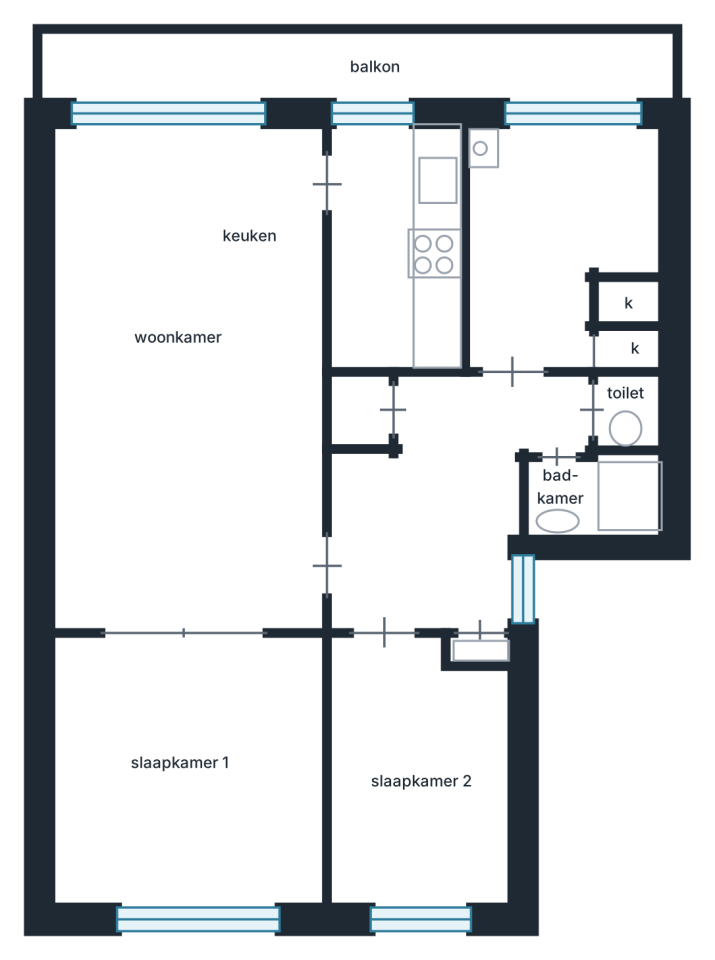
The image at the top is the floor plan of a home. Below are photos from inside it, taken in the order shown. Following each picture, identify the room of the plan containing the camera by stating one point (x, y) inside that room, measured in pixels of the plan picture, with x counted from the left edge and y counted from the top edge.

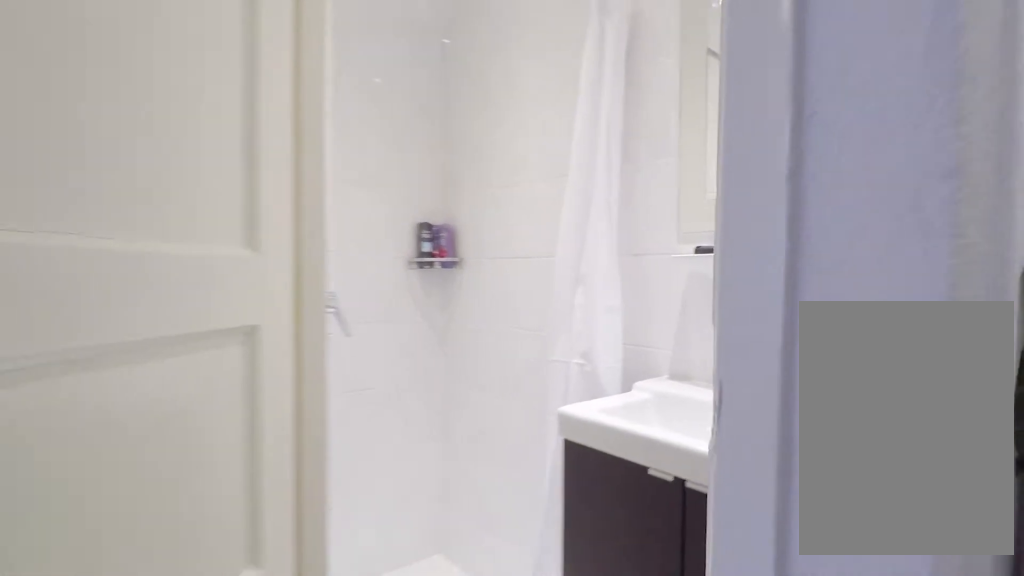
(445, 503)
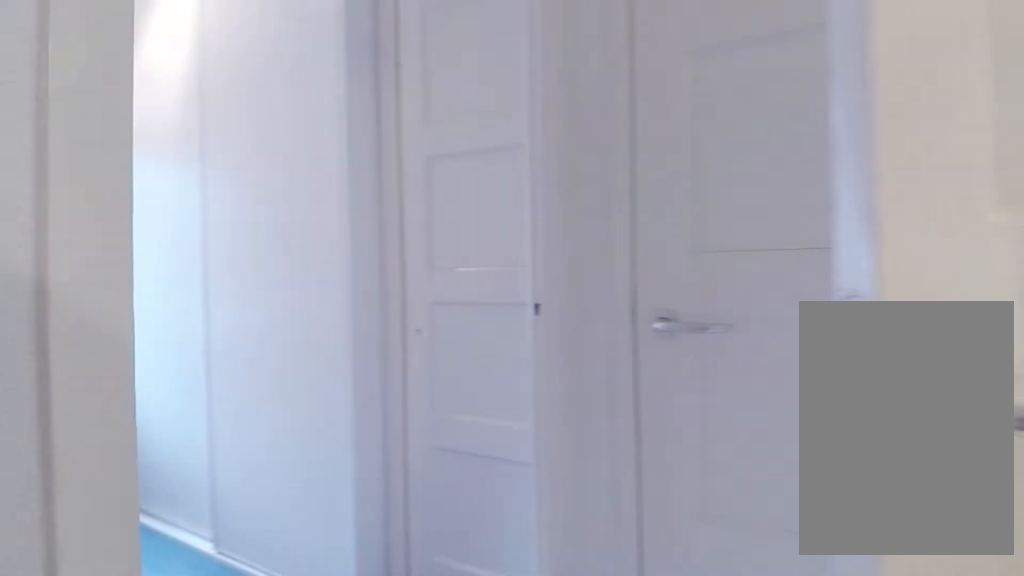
(445, 503)
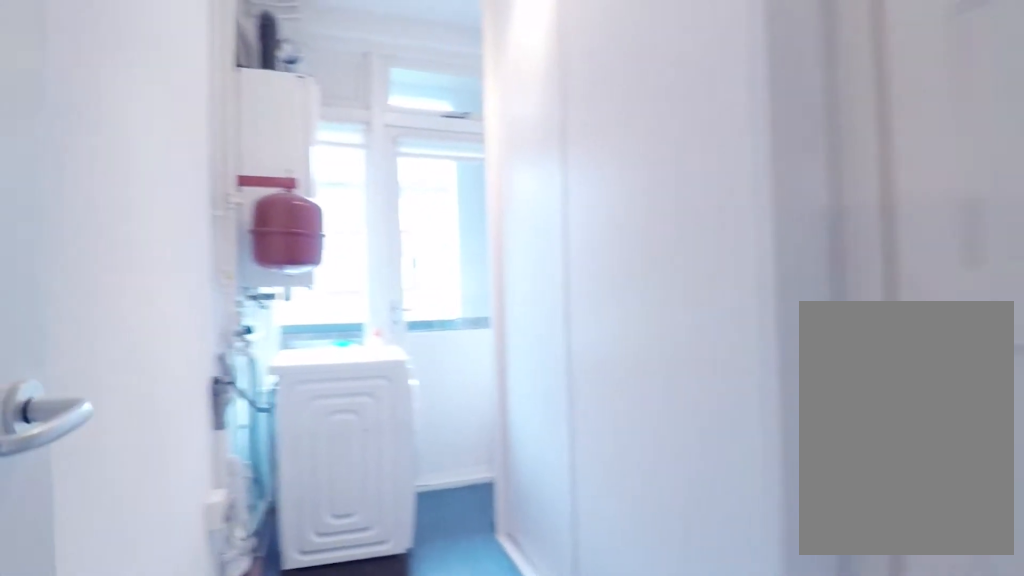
(554, 235)
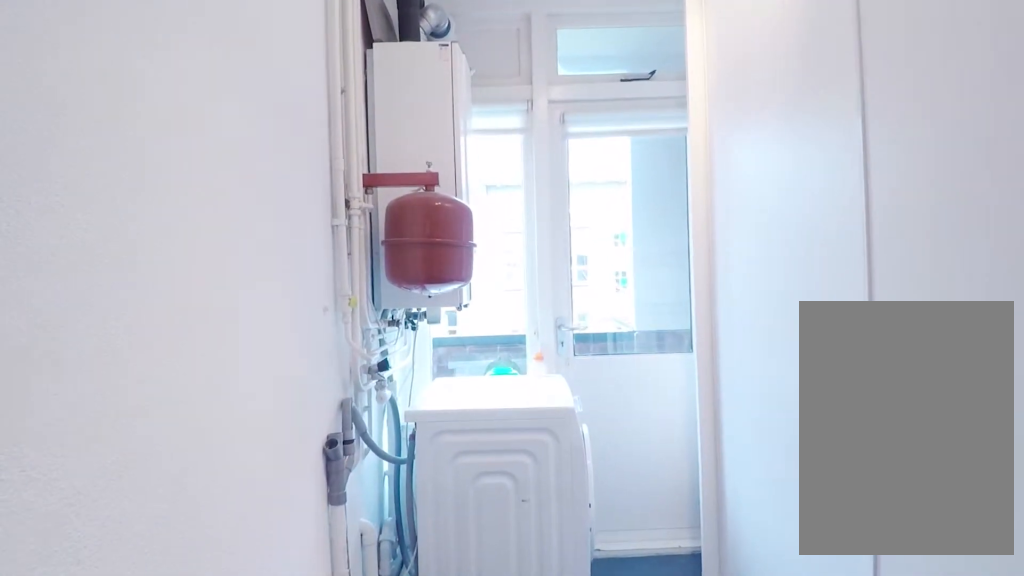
(554, 235)
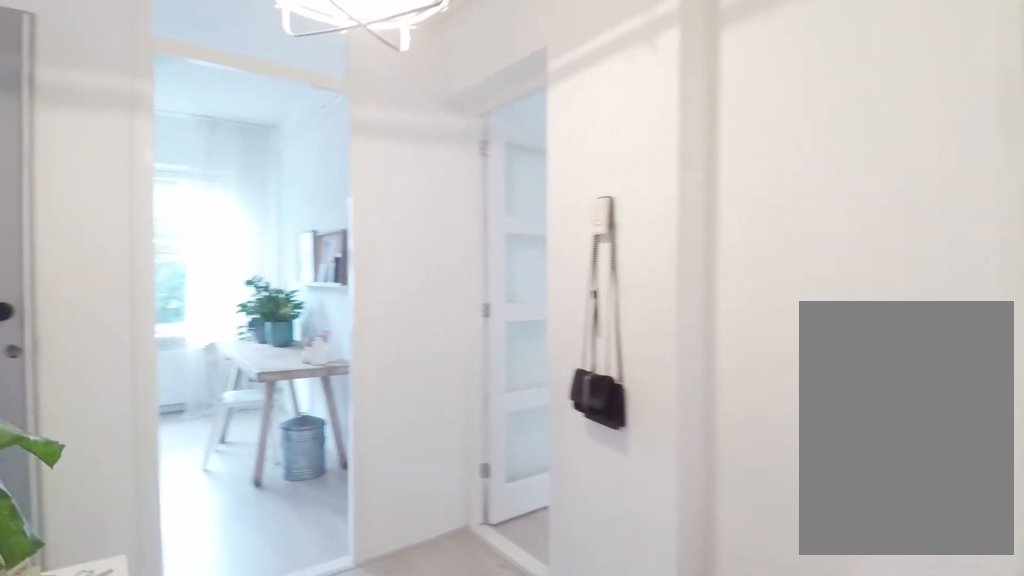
(446, 502)
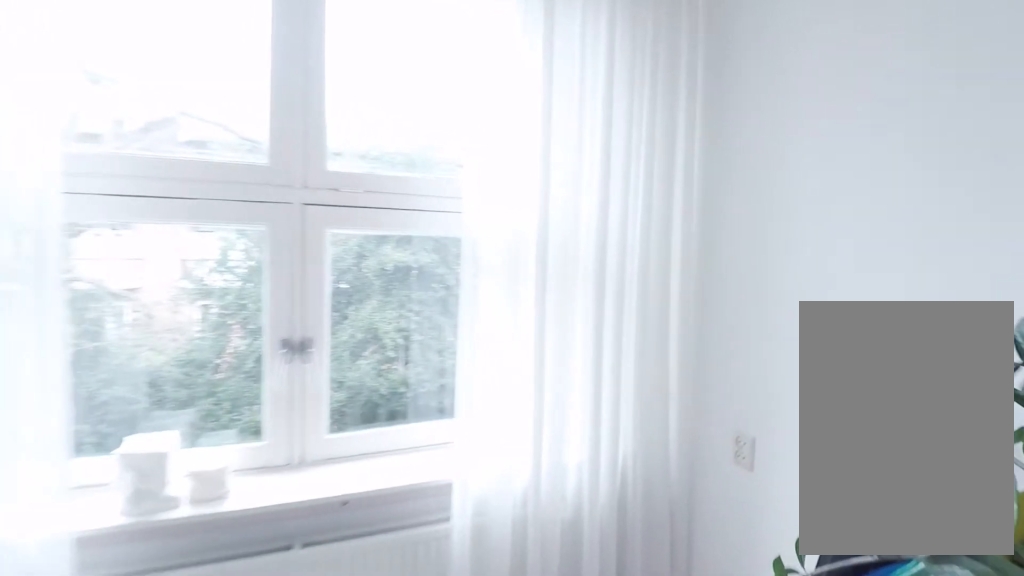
(419, 781)
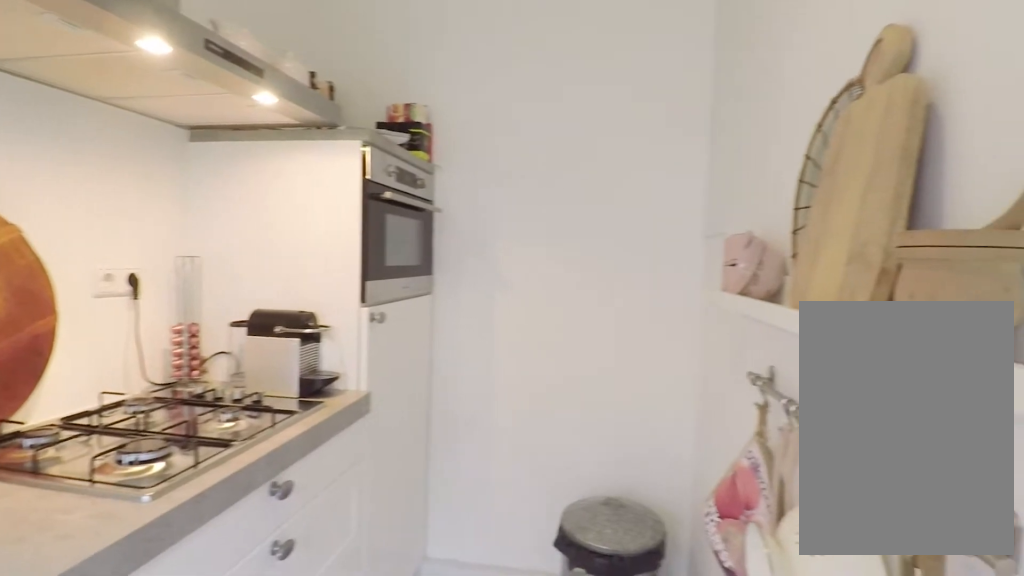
(395, 248)
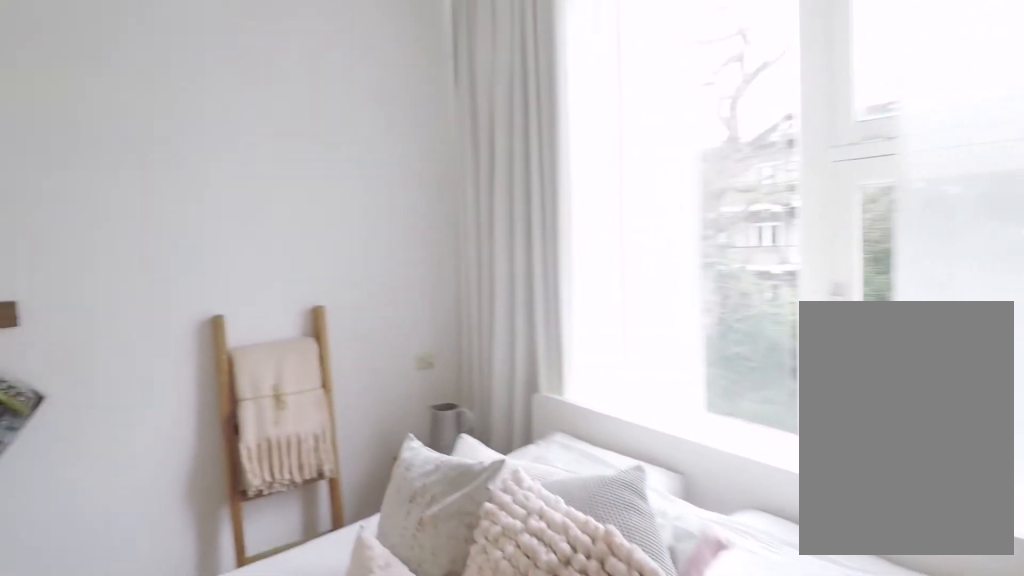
(187, 774)
